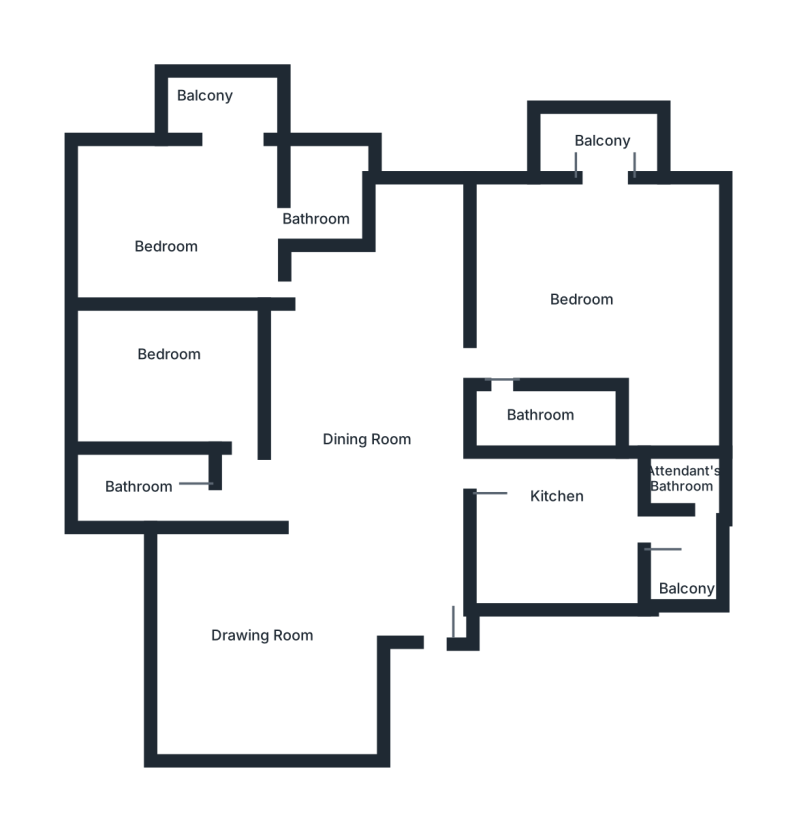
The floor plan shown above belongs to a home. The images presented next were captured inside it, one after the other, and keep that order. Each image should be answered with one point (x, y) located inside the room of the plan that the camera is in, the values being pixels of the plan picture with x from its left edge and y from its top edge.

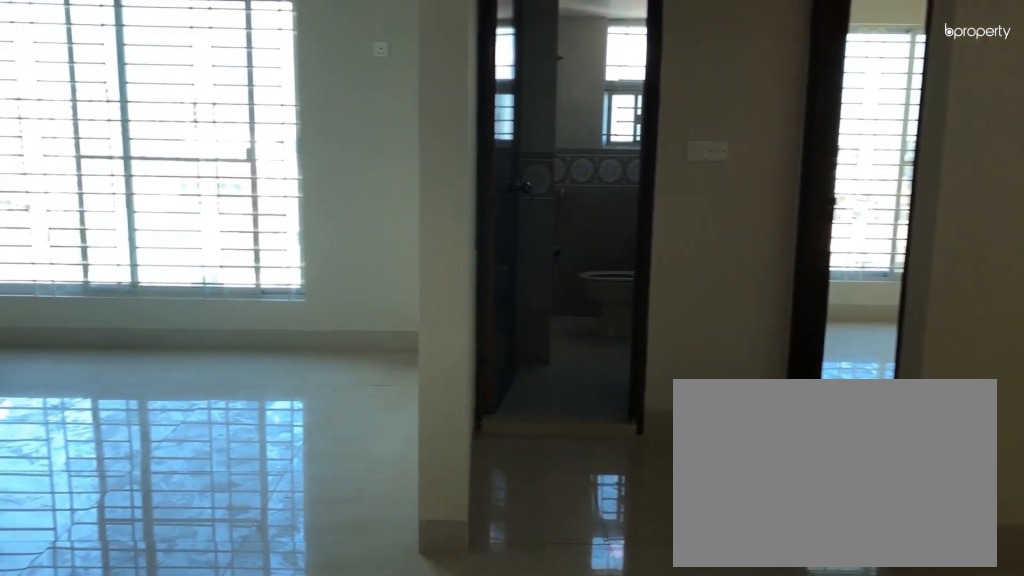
(349, 548)
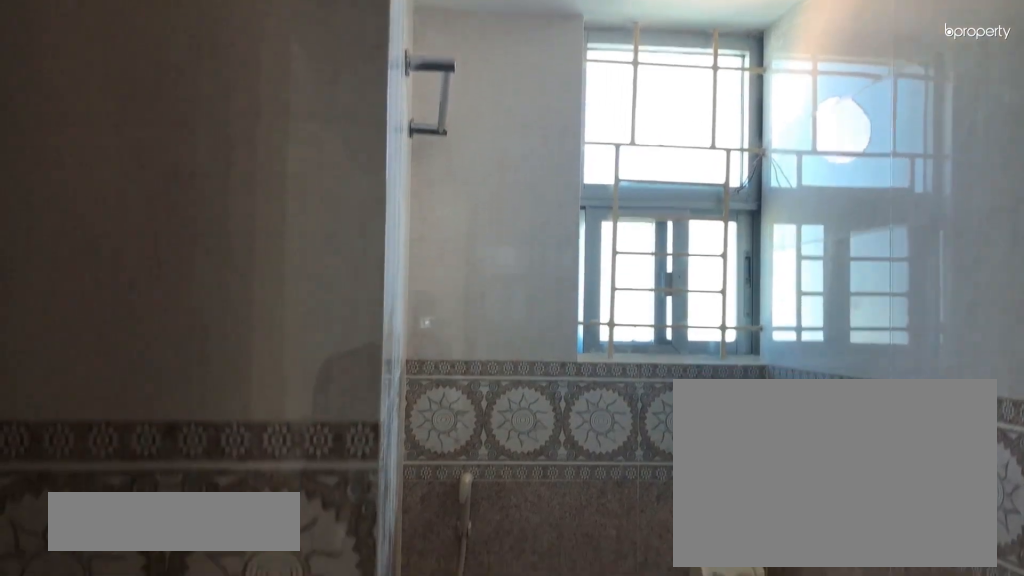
(176, 485)
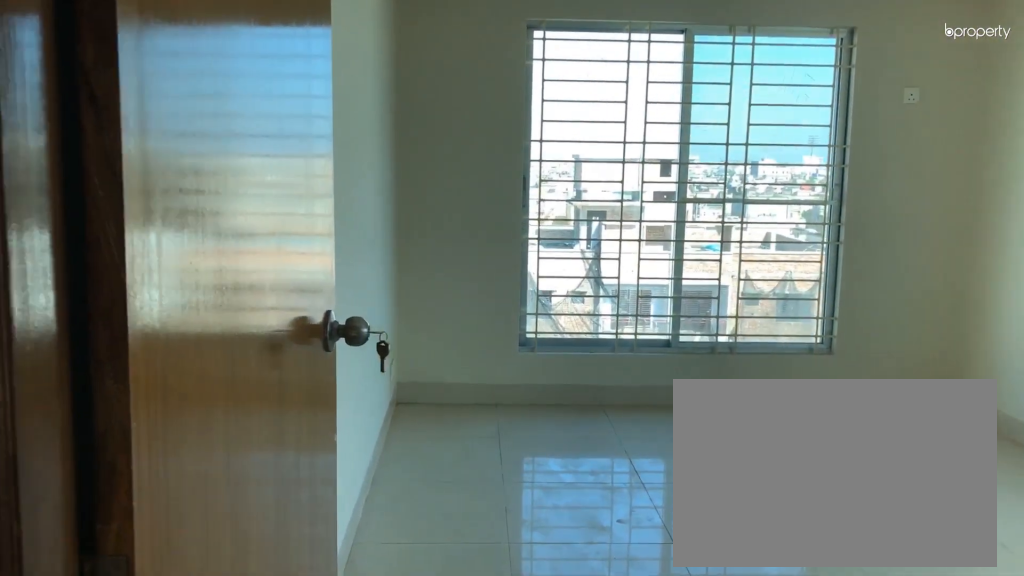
(334, 299)
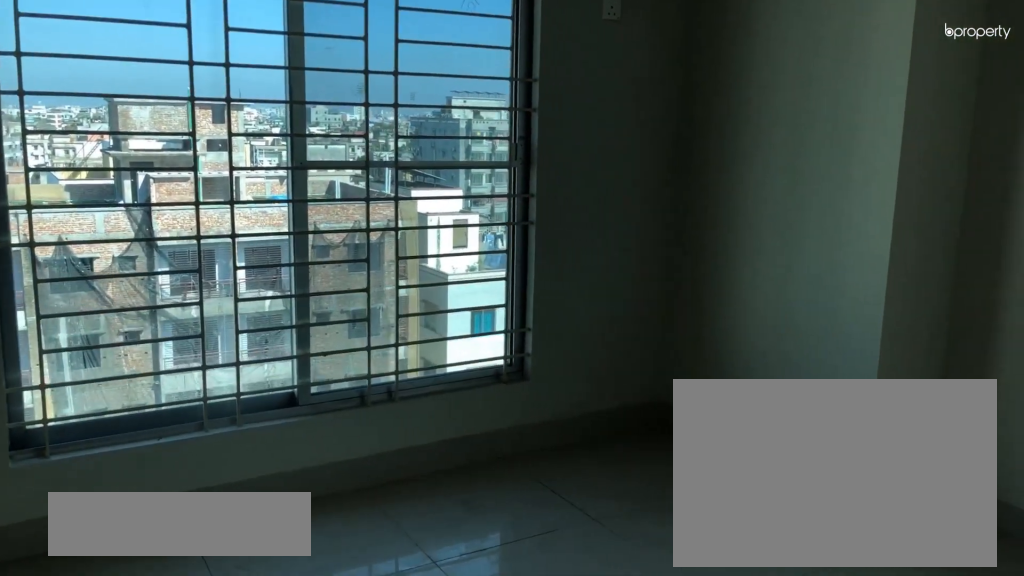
(191, 219)
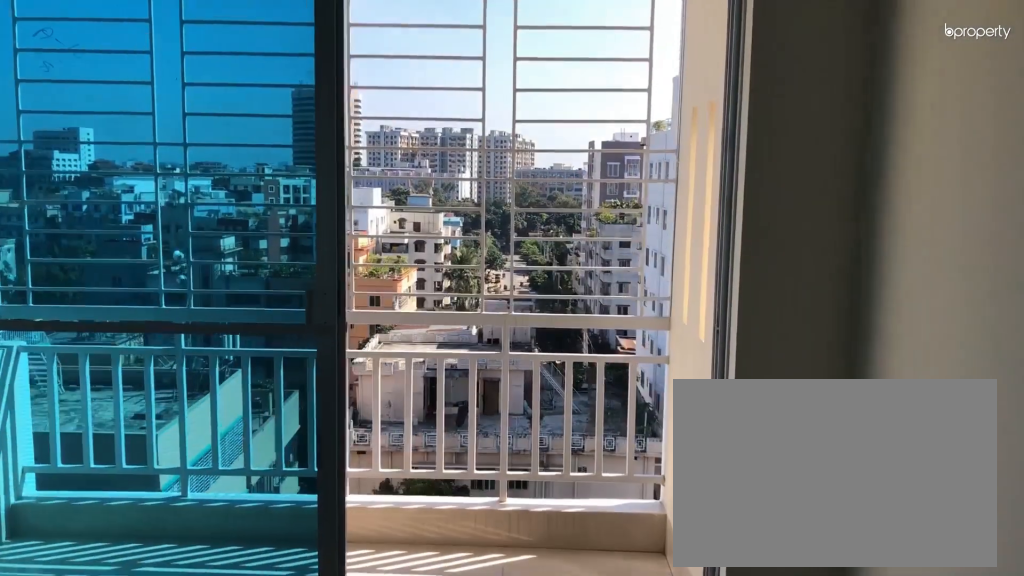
(191, 219)
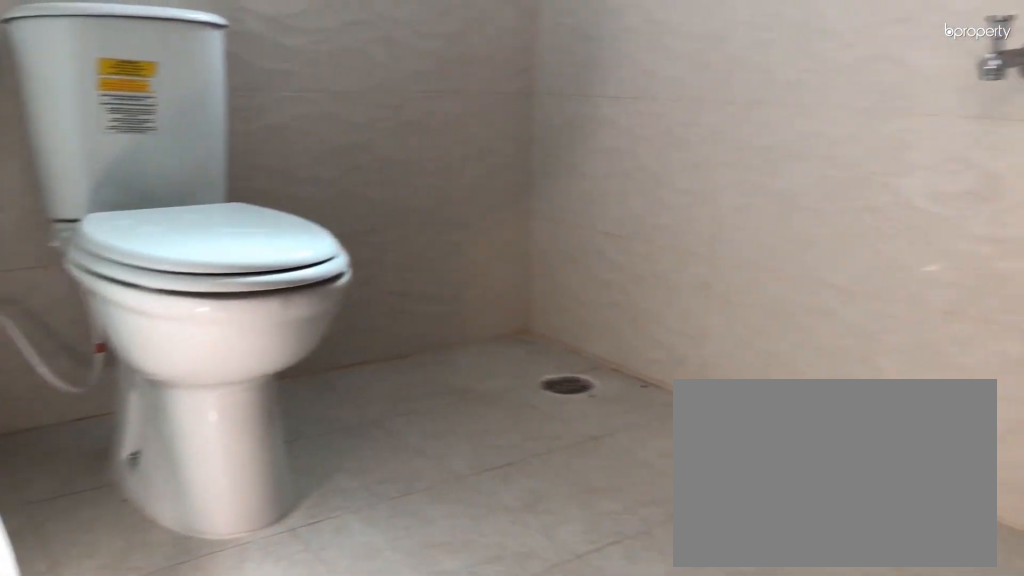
(328, 204)
